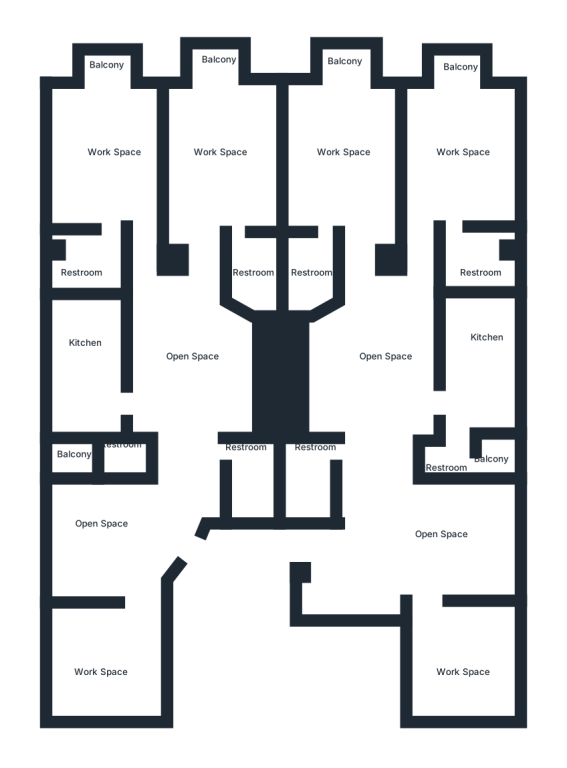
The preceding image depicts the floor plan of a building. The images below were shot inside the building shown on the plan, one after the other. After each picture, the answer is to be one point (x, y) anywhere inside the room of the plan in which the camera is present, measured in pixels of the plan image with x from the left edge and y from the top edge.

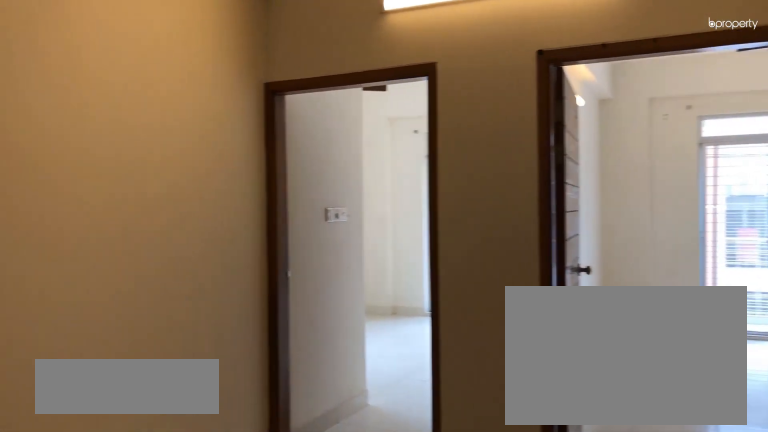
(188, 380)
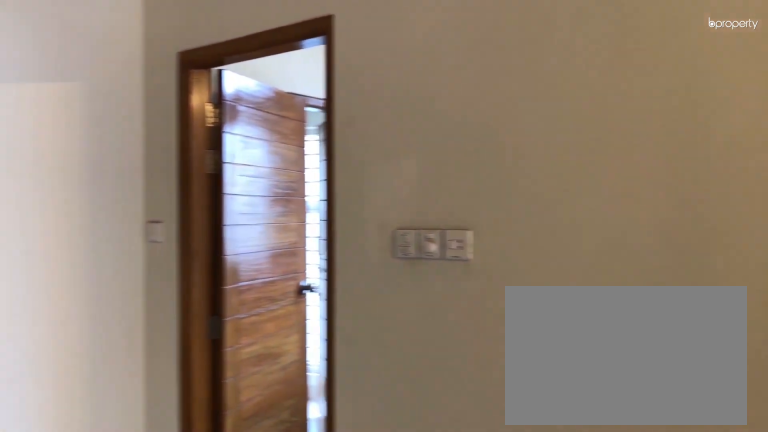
(188, 380)
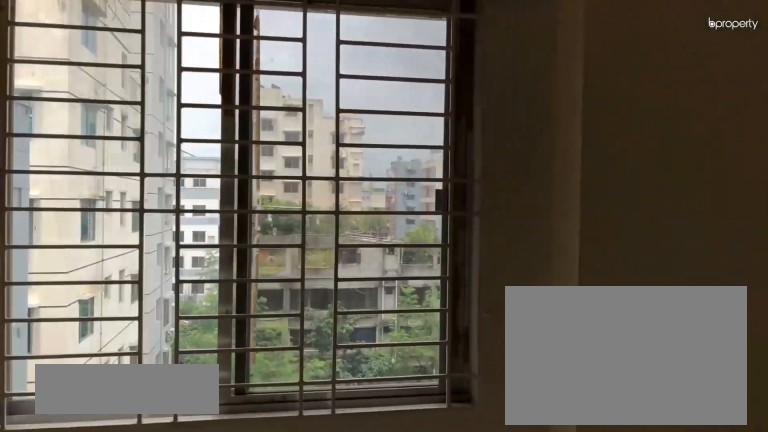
(116, 660)
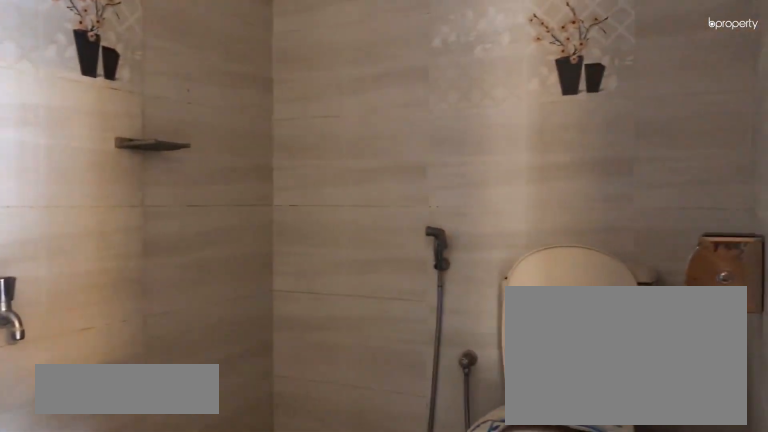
(253, 479)
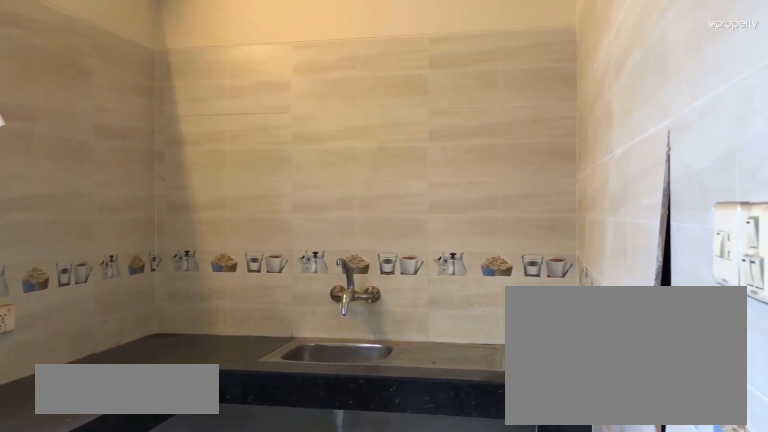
(89, 360)
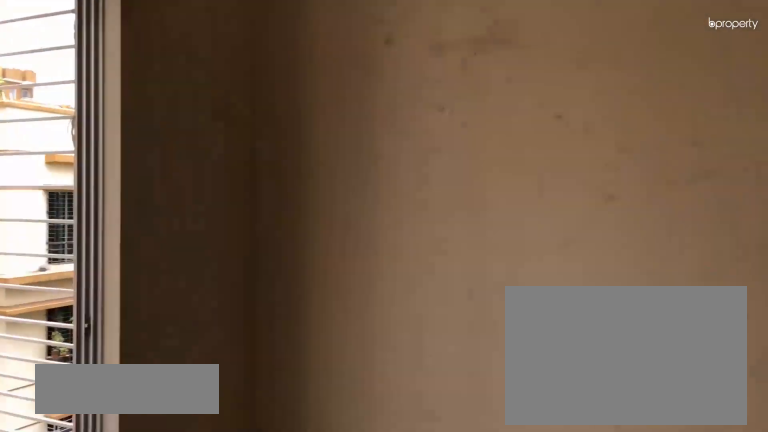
(224, 152)
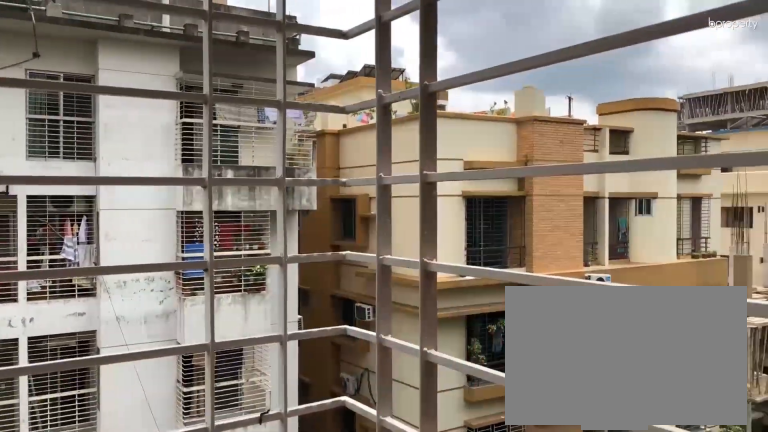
(212, 73)
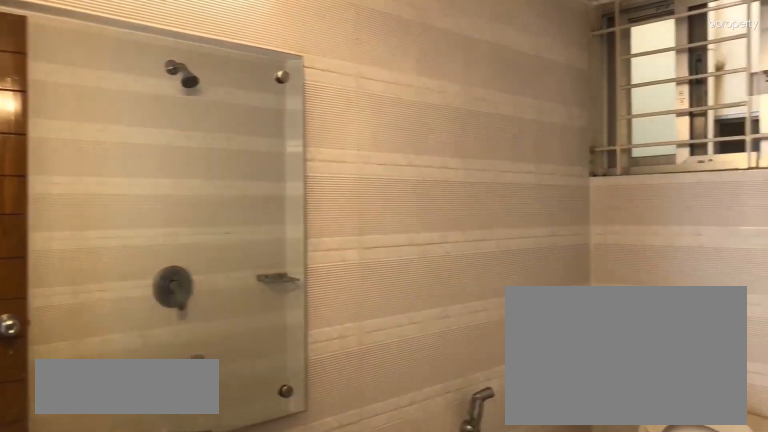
(252, 269)
